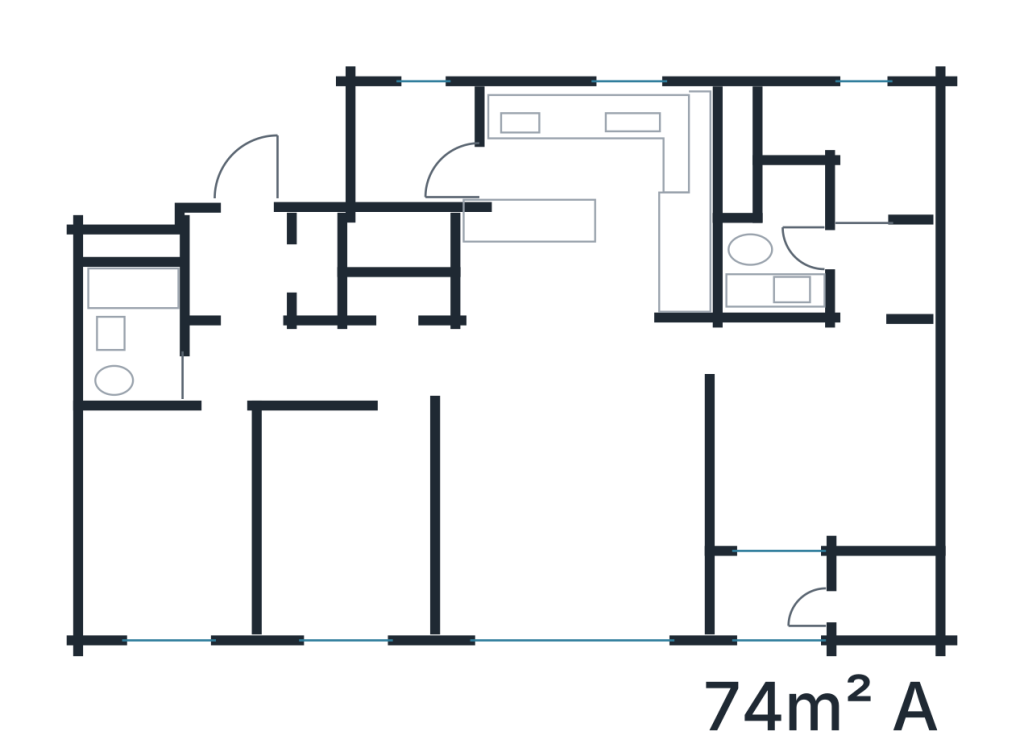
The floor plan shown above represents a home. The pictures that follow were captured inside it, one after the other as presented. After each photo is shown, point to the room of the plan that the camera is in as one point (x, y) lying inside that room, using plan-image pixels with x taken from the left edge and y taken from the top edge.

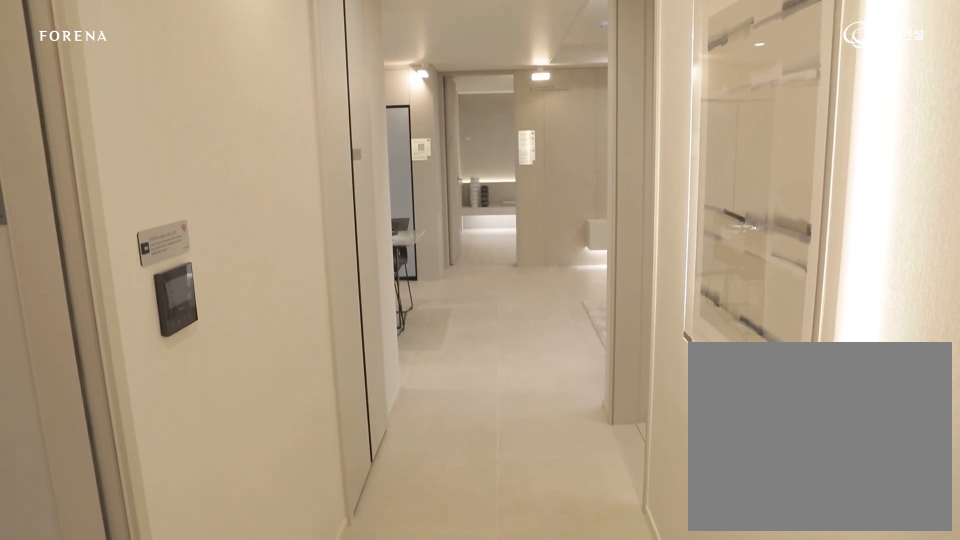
(365, 363)
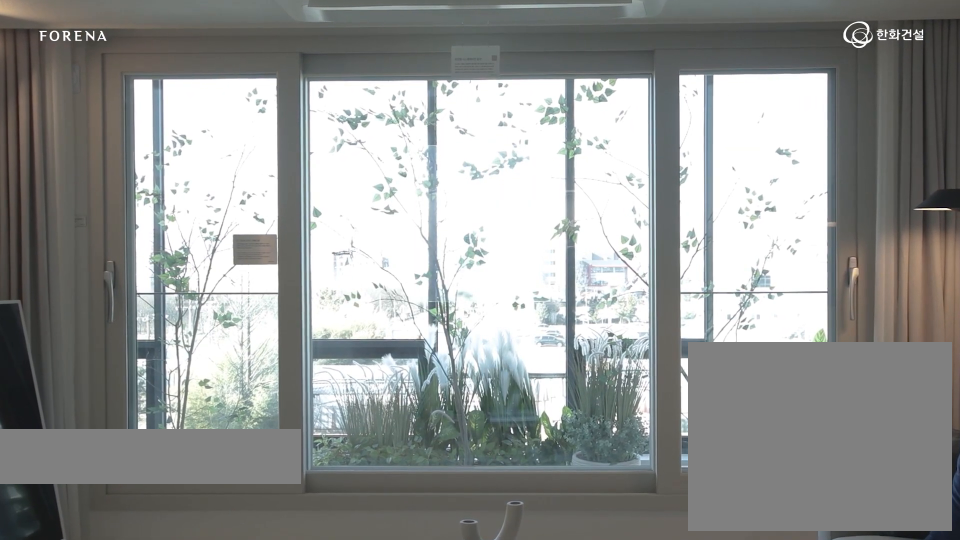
(580, 494)
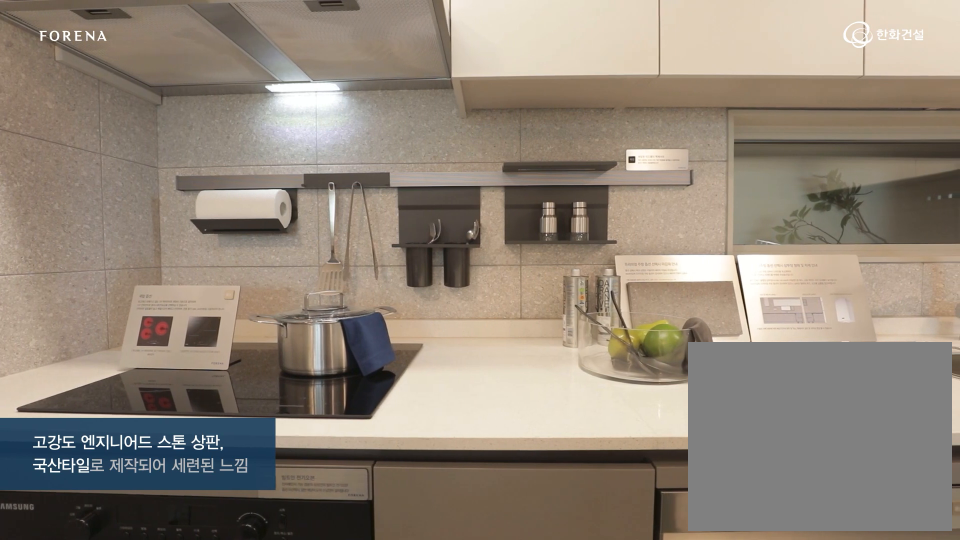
(562, 287)
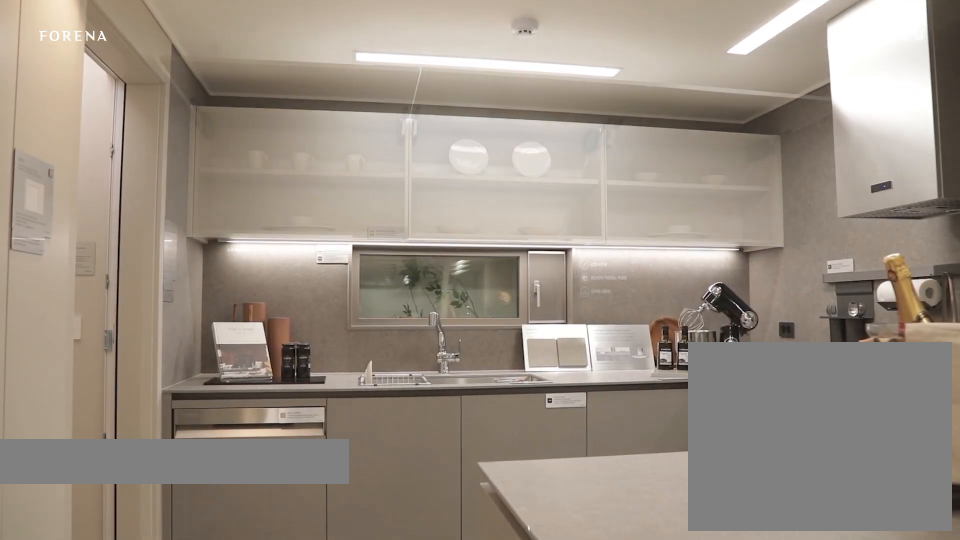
(562, 287)
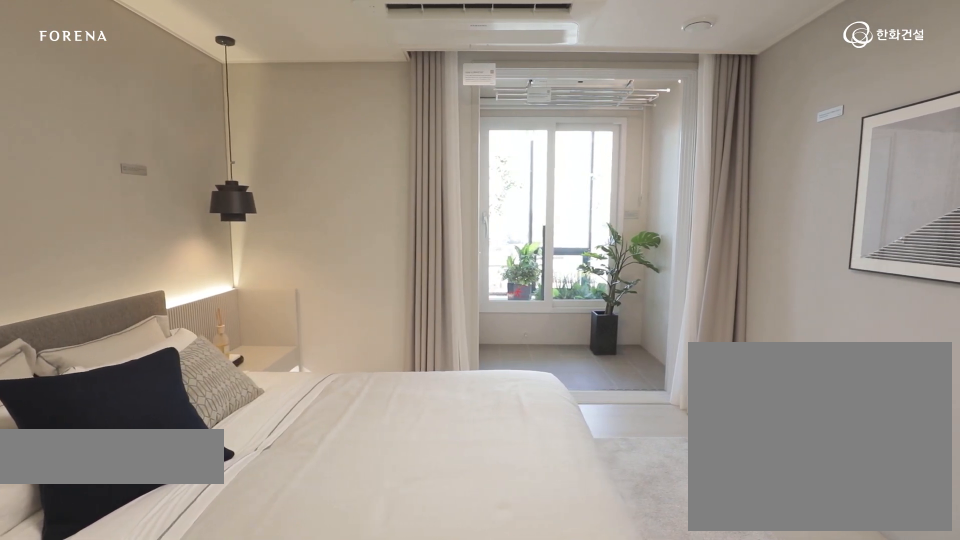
(827, 421)
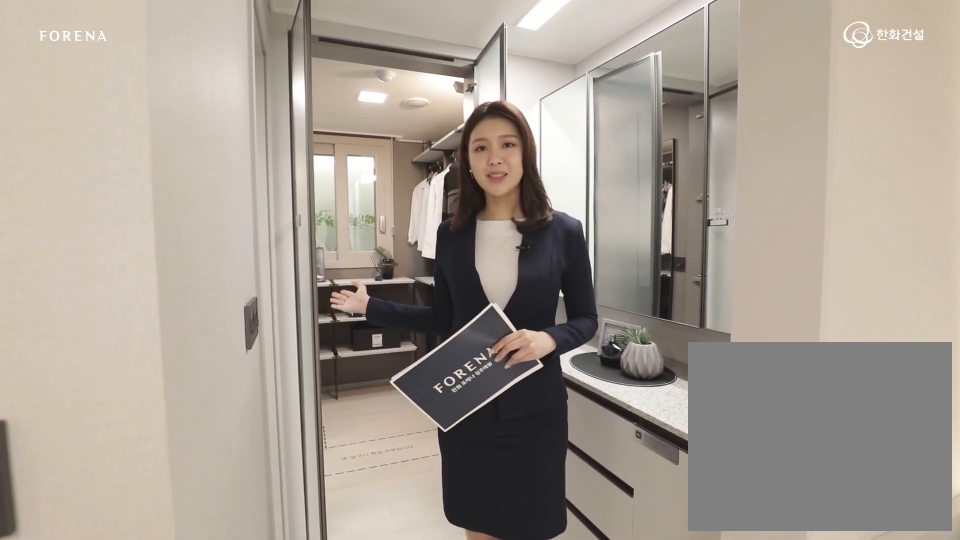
(827, 421)
